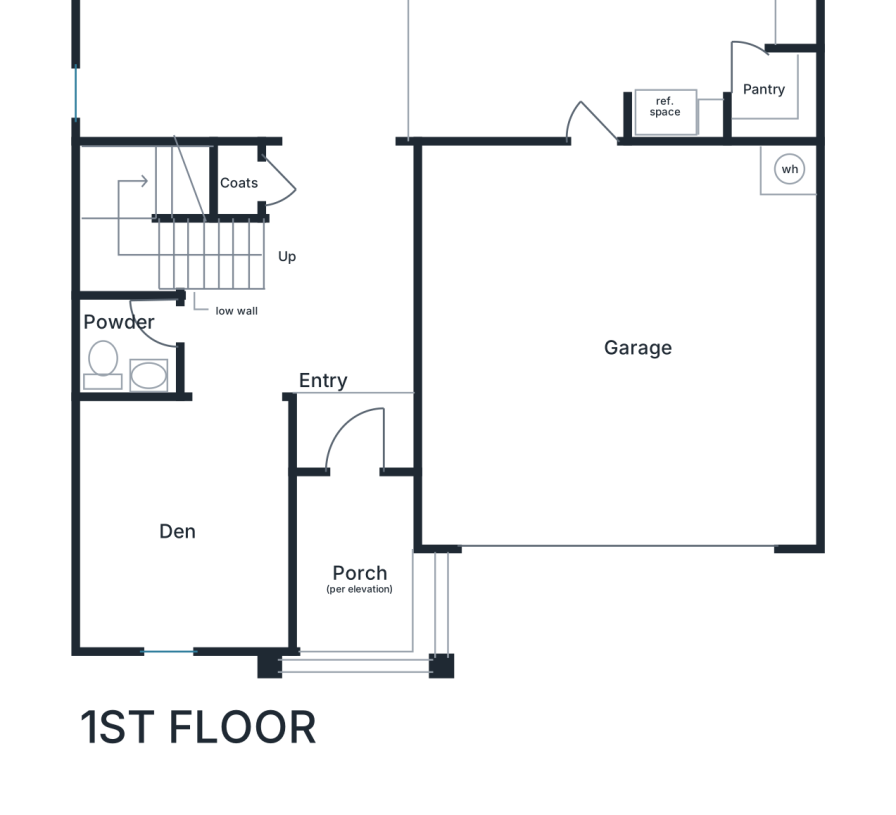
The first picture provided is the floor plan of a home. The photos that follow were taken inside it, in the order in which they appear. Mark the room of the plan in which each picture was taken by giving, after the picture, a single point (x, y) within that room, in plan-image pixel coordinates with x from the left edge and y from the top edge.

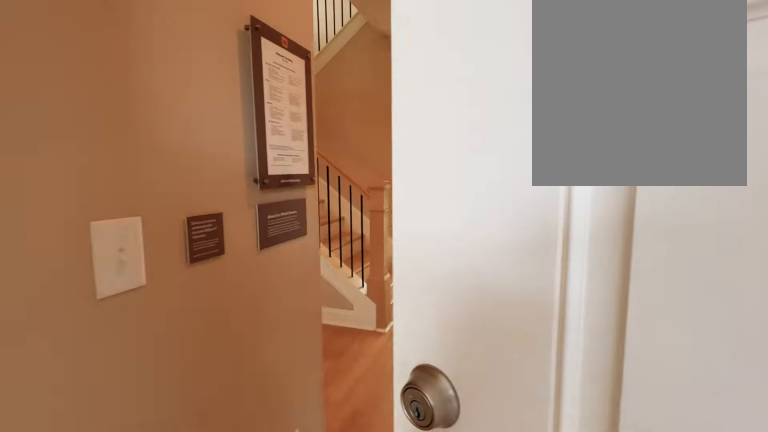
(355, 565)
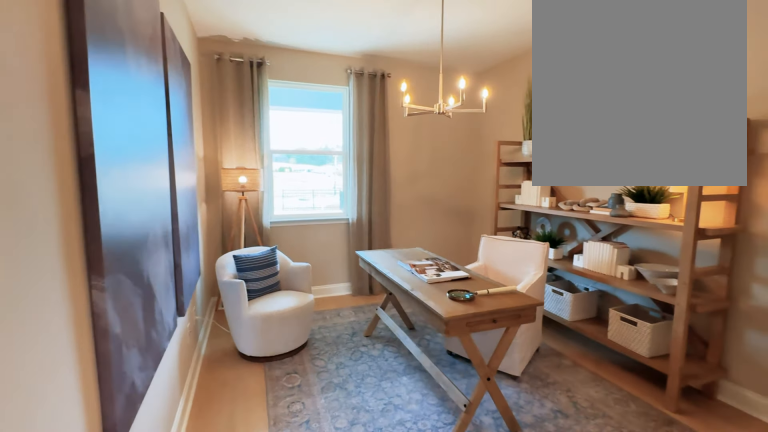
(184, 523)
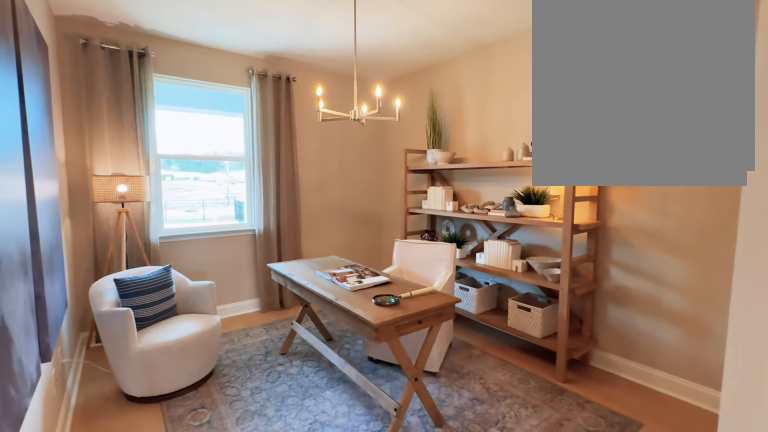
(184, 523)
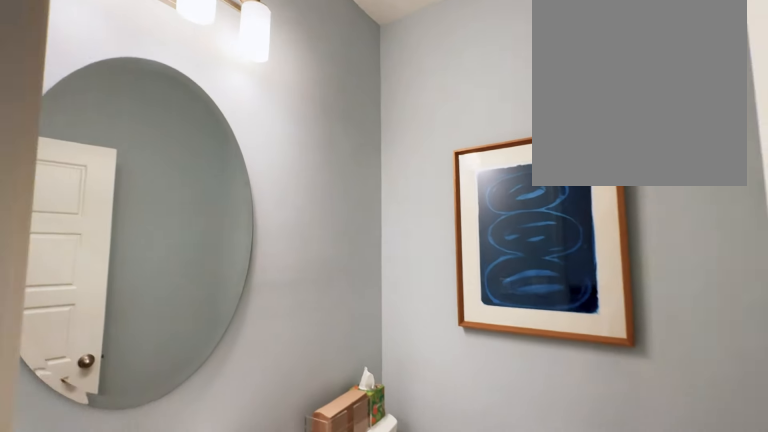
(129, 344)
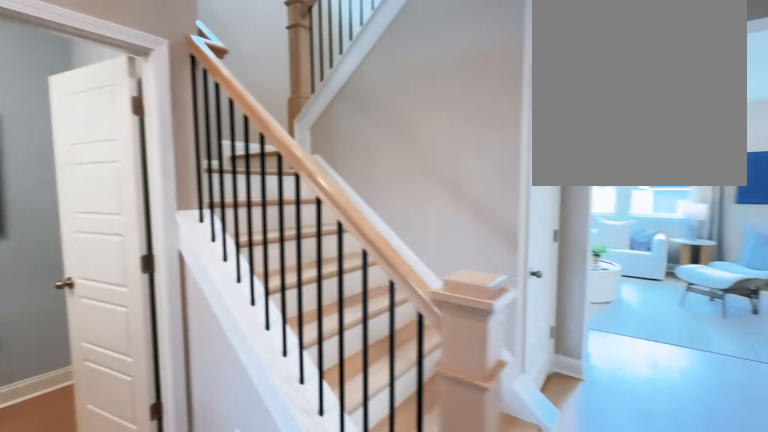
(298, 273)
